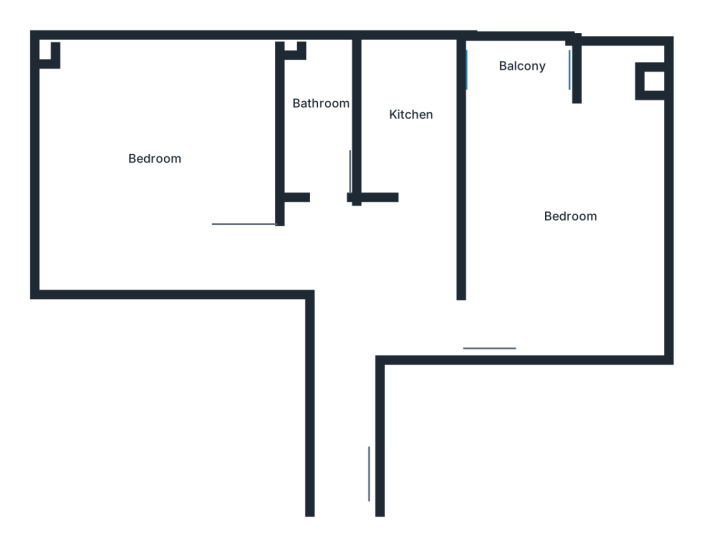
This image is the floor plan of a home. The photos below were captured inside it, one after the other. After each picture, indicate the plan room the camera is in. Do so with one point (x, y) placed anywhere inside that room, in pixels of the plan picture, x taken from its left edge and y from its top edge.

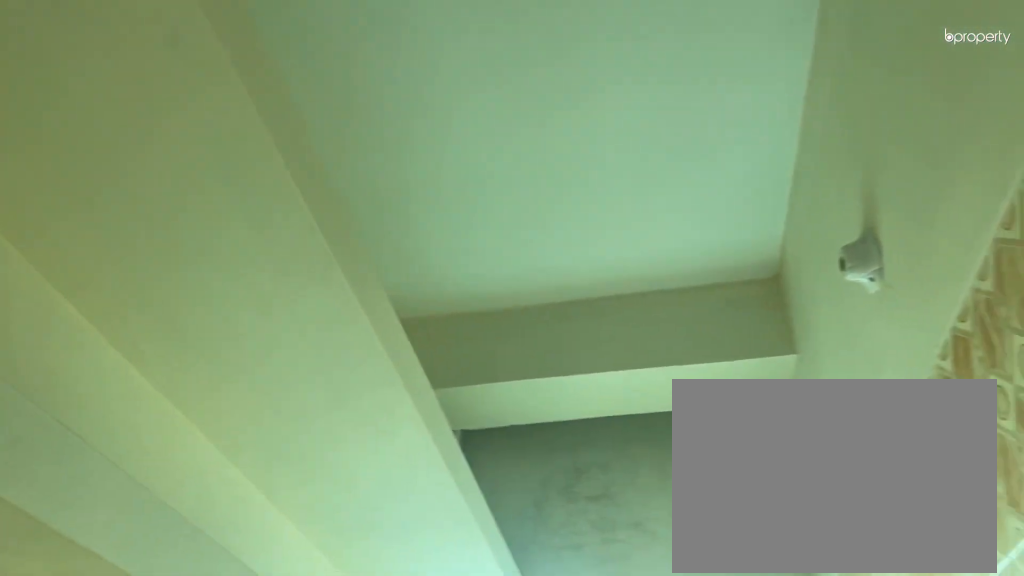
(397, 128)
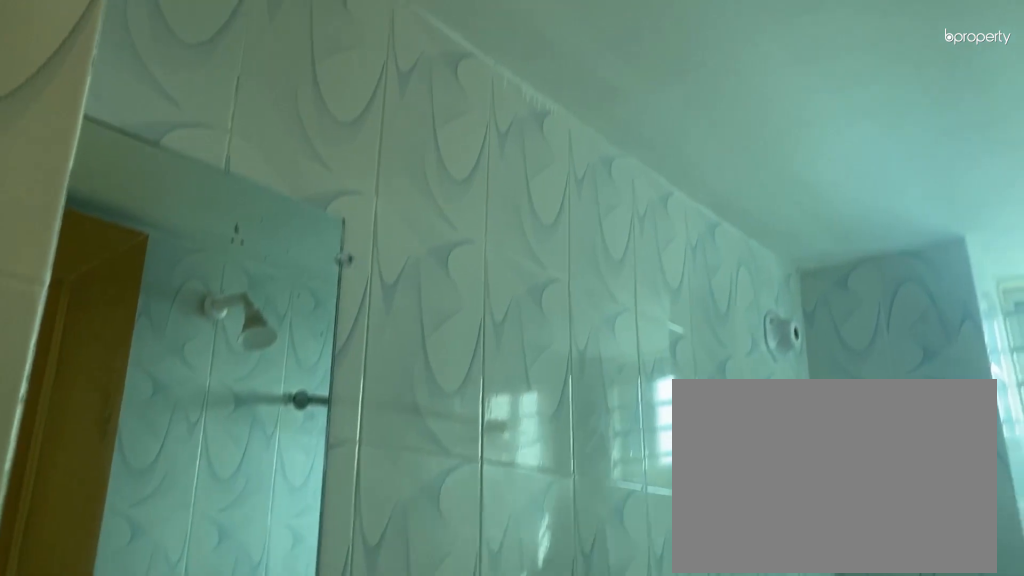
(314, 117)
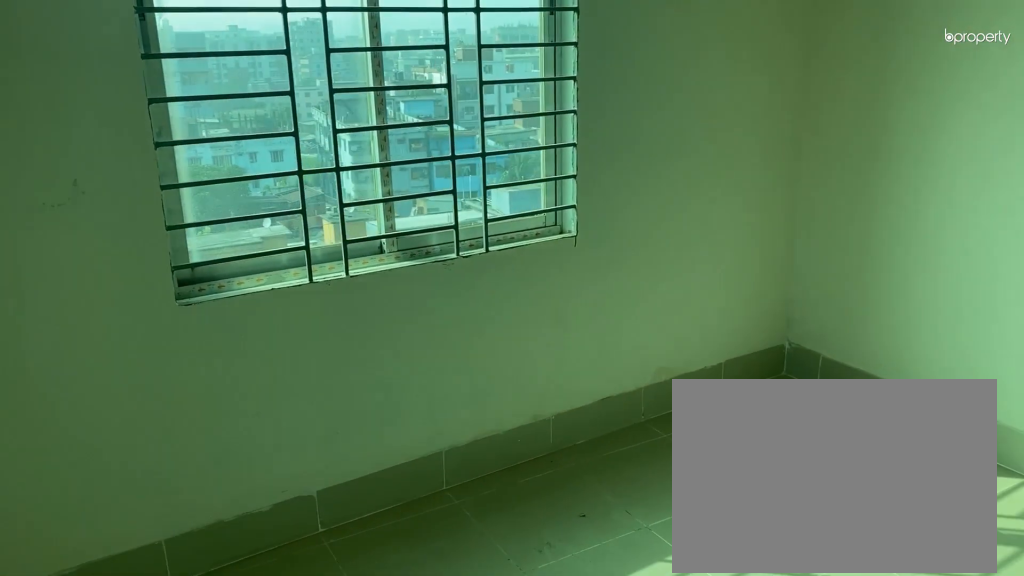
(155, 151)
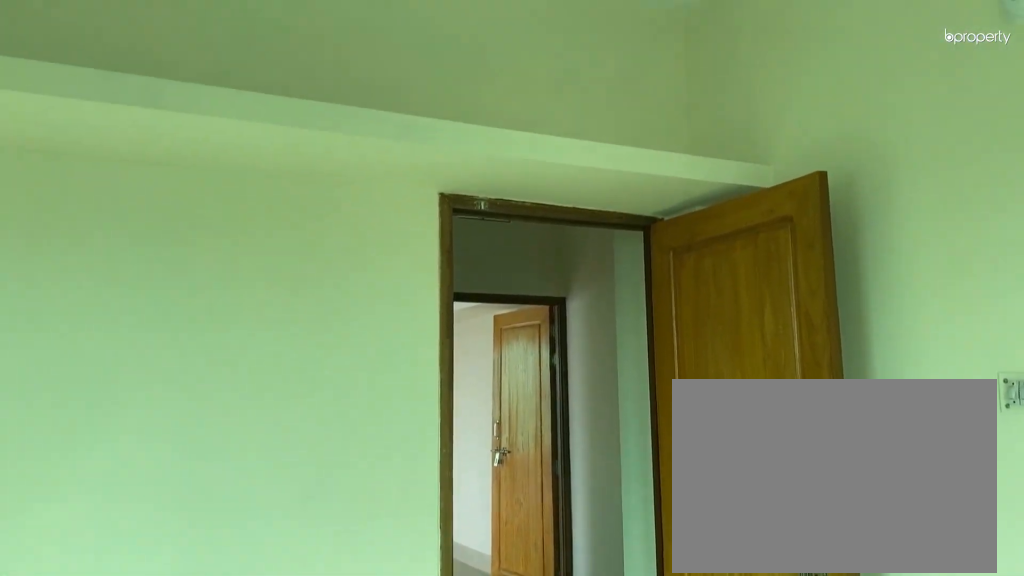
(155, 151)
